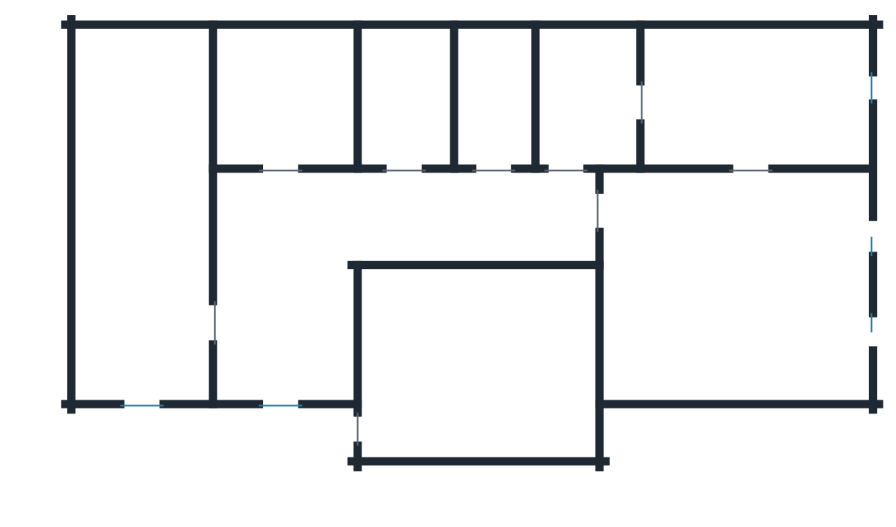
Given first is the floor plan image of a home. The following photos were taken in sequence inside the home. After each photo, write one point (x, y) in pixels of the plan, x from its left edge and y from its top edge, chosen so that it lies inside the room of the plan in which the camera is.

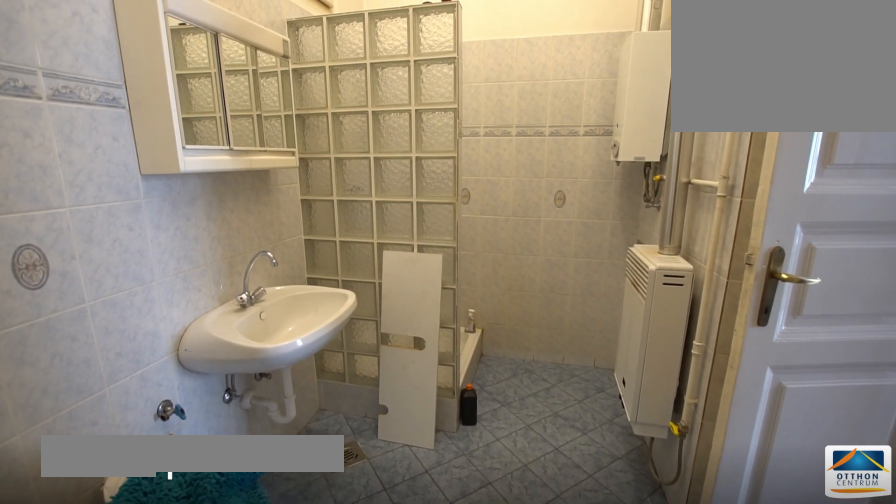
(585, 96)
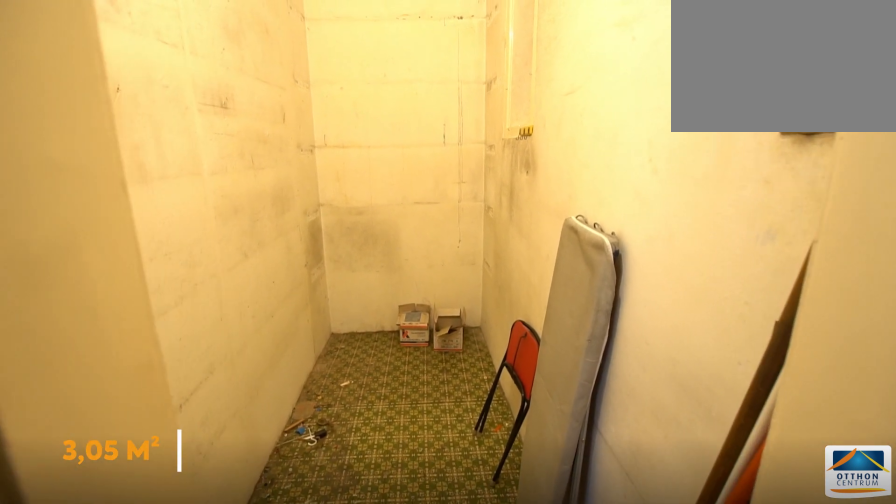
(487, 96)
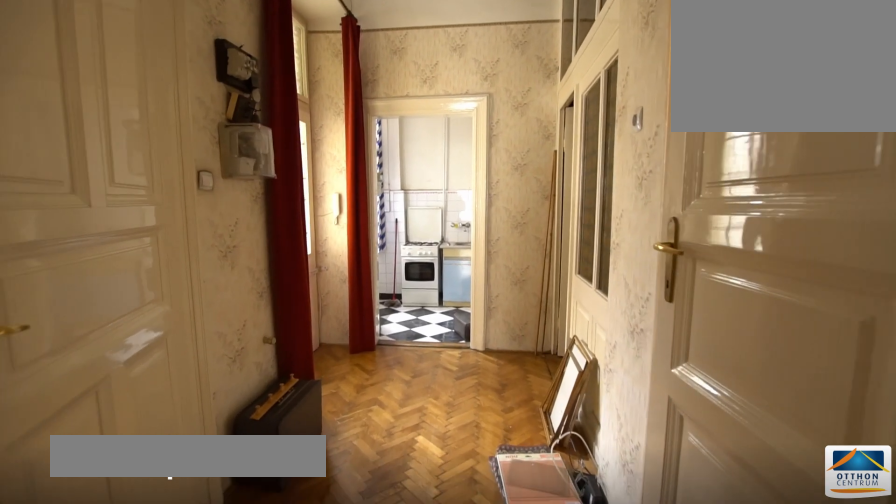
(419, 217)
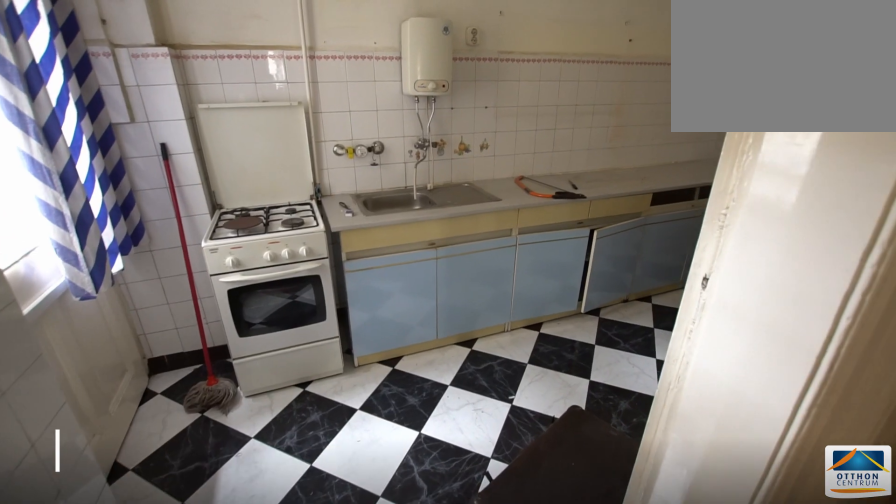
(144, 216)
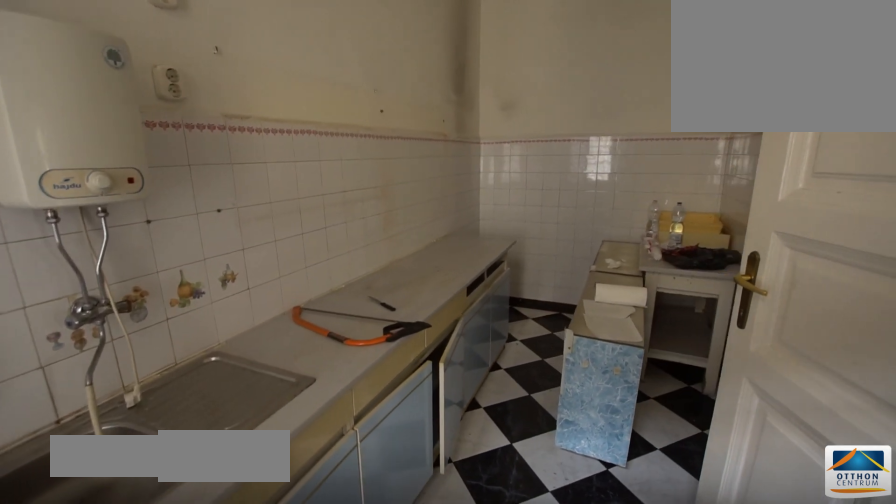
(144, 217)
